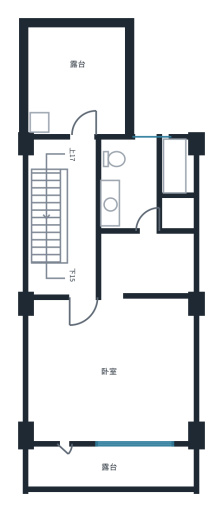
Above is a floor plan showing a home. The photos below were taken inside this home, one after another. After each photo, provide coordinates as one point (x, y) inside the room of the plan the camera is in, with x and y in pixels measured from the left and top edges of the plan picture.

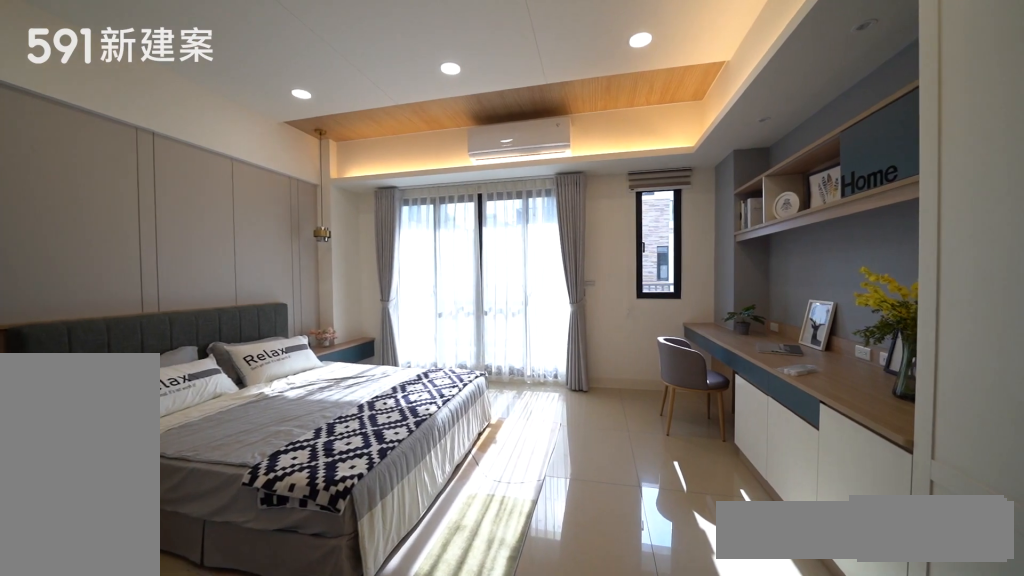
(111, 370)
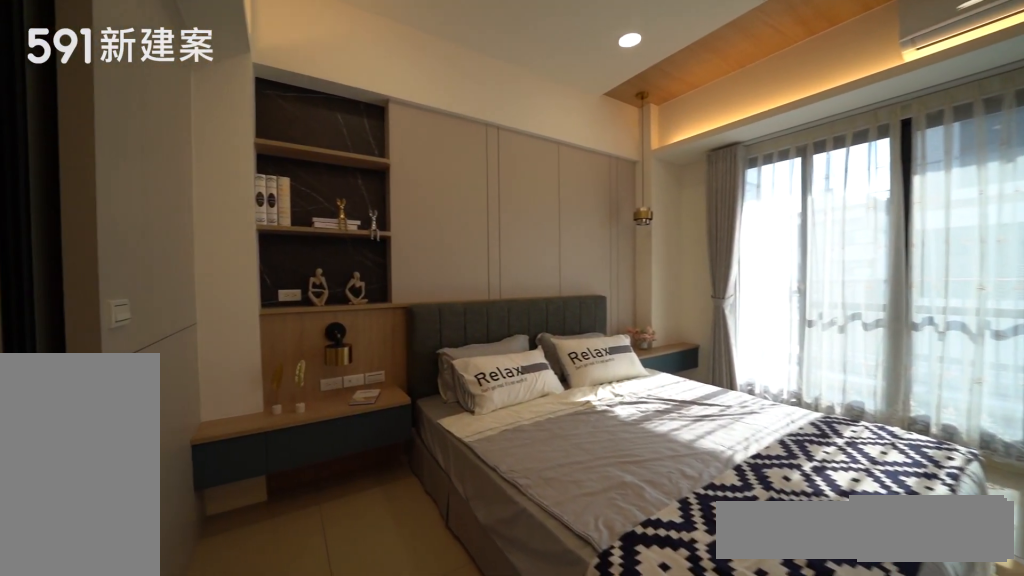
(111, 370)
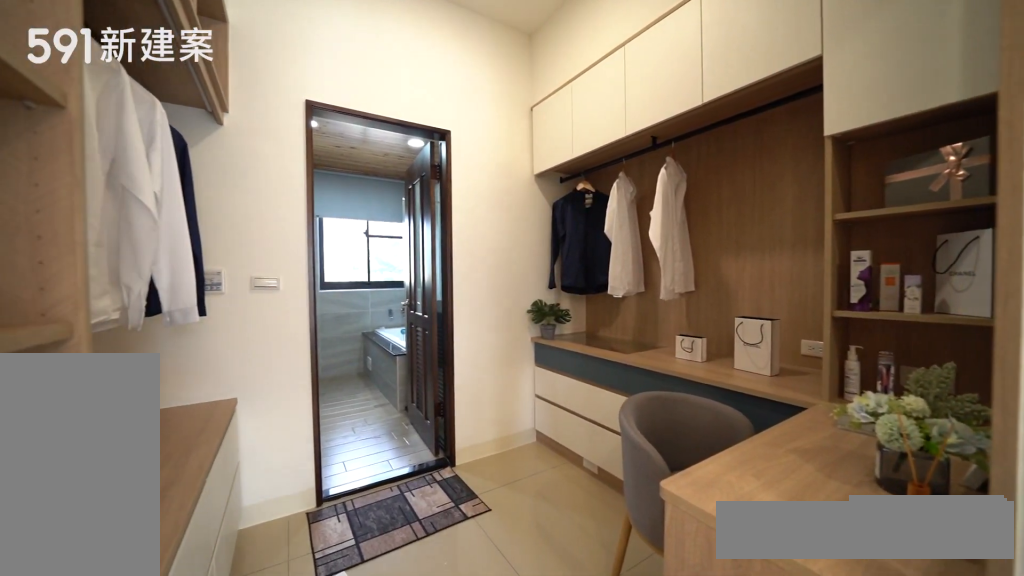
(147, 264)
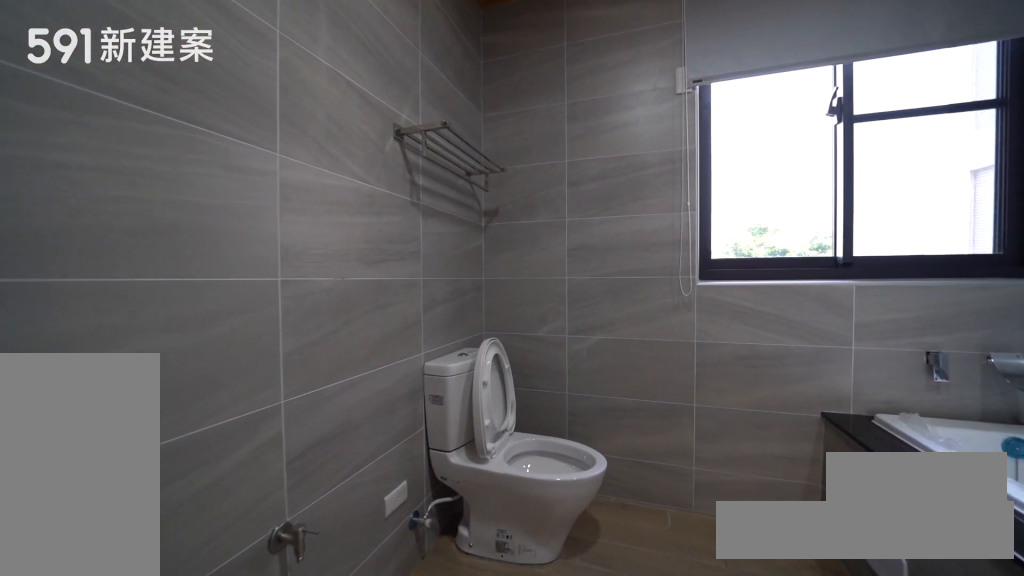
(174, 167)
